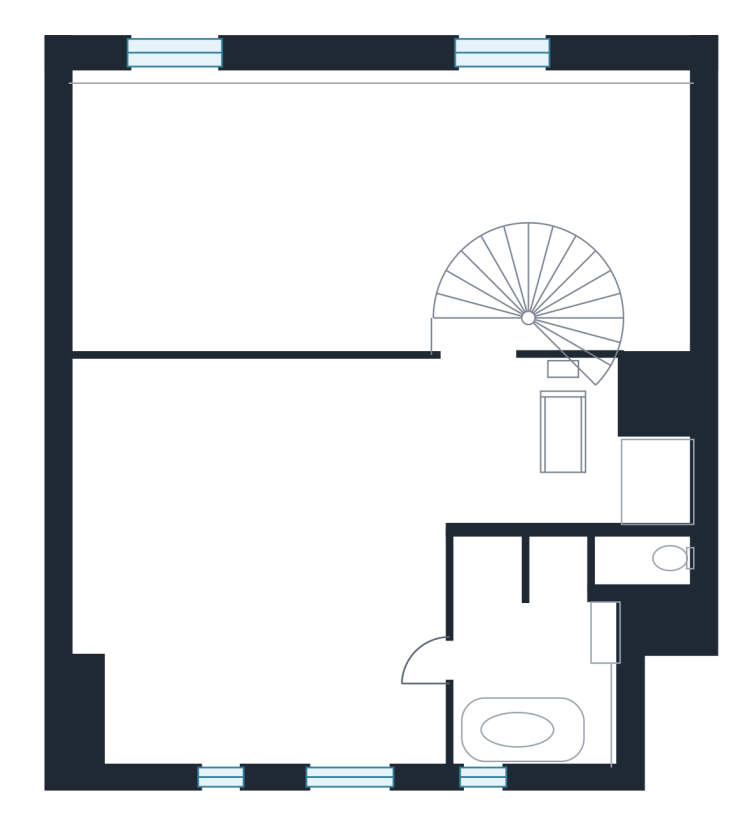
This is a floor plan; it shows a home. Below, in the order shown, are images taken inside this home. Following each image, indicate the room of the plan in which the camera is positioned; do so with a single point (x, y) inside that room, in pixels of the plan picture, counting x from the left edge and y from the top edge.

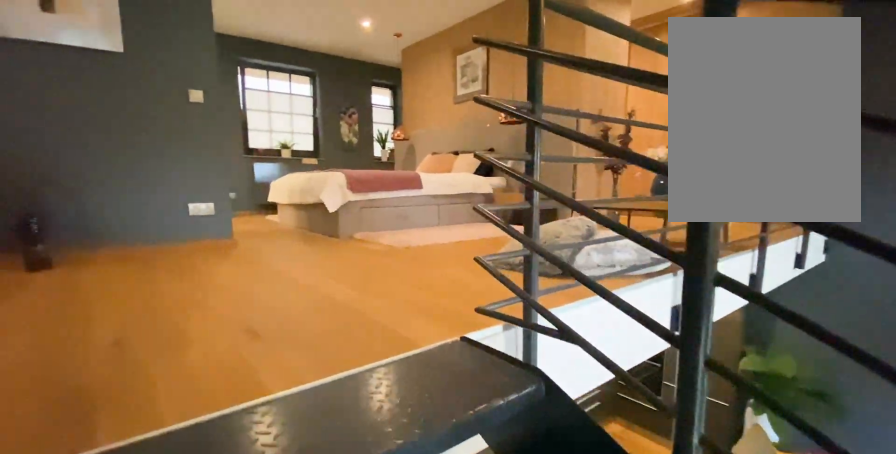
(525, 311)
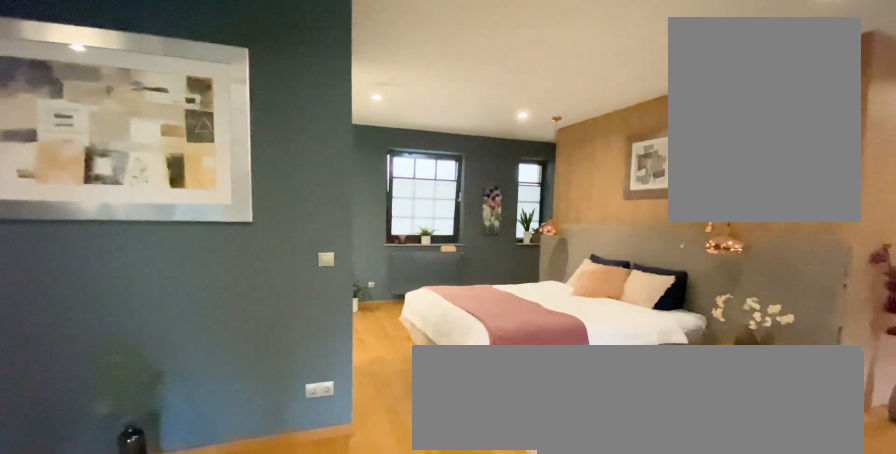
(314, 580)
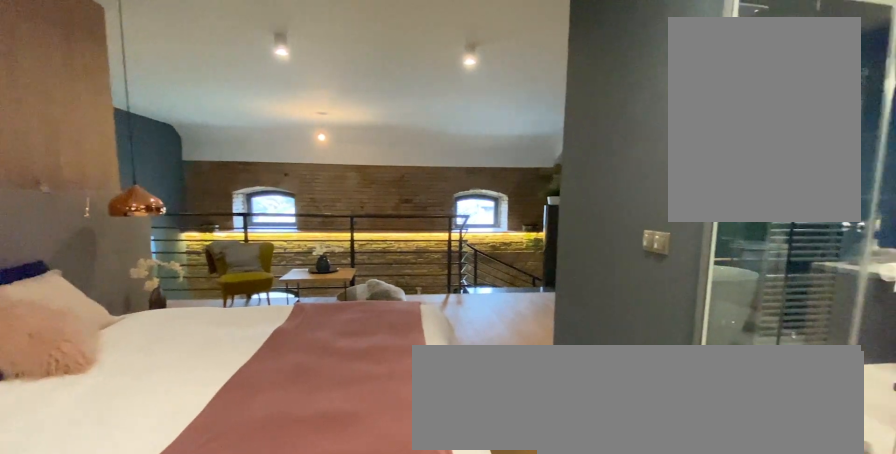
(314, 580)
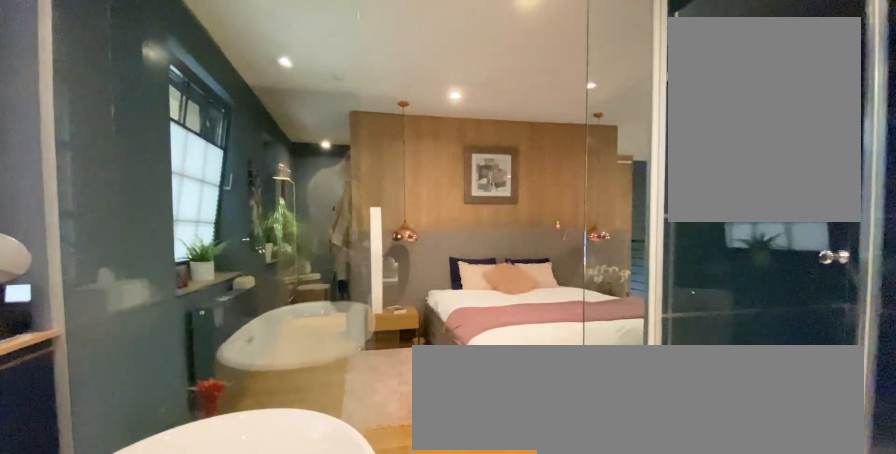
(522, 628)
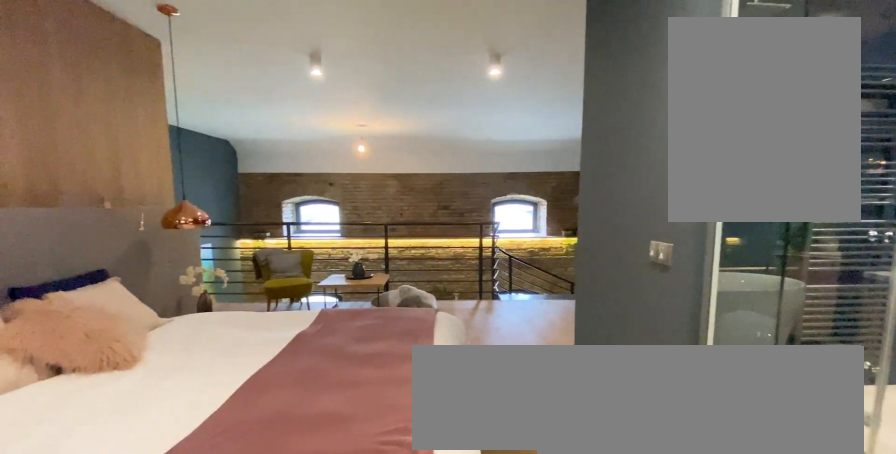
(314, 580)
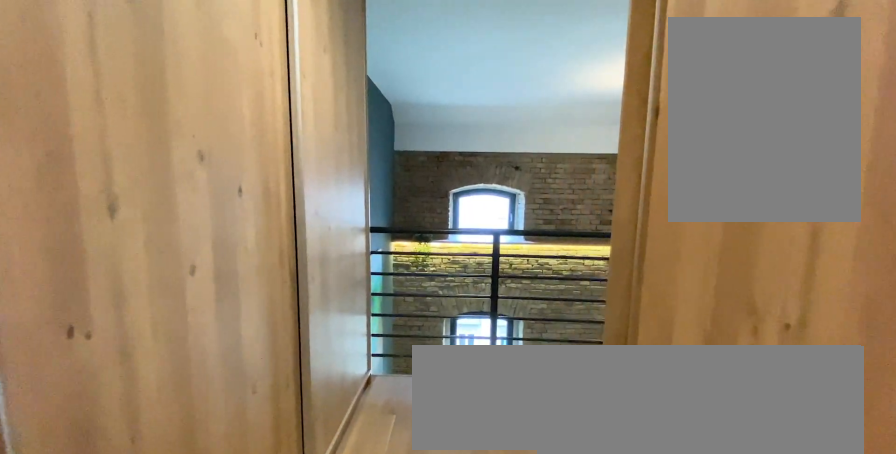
(314, 580)
